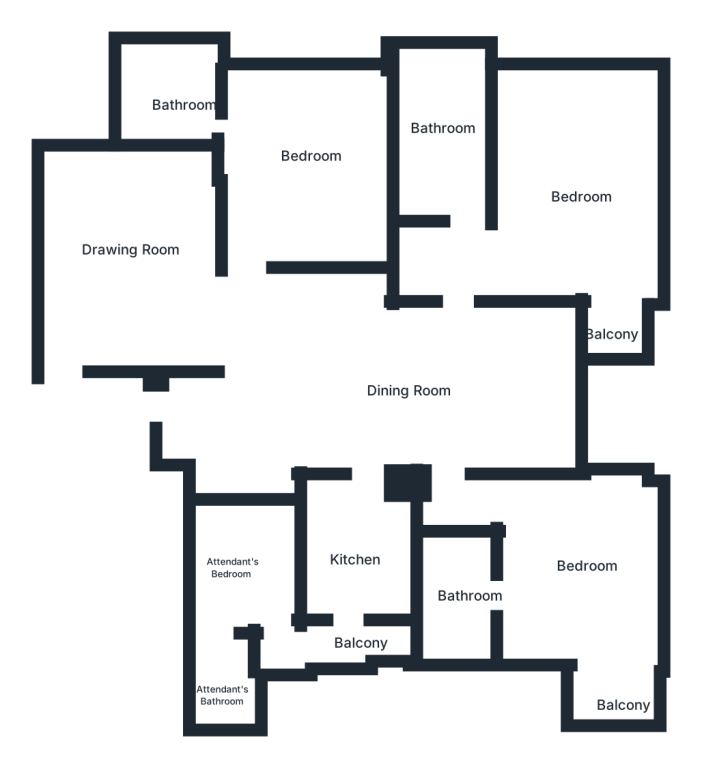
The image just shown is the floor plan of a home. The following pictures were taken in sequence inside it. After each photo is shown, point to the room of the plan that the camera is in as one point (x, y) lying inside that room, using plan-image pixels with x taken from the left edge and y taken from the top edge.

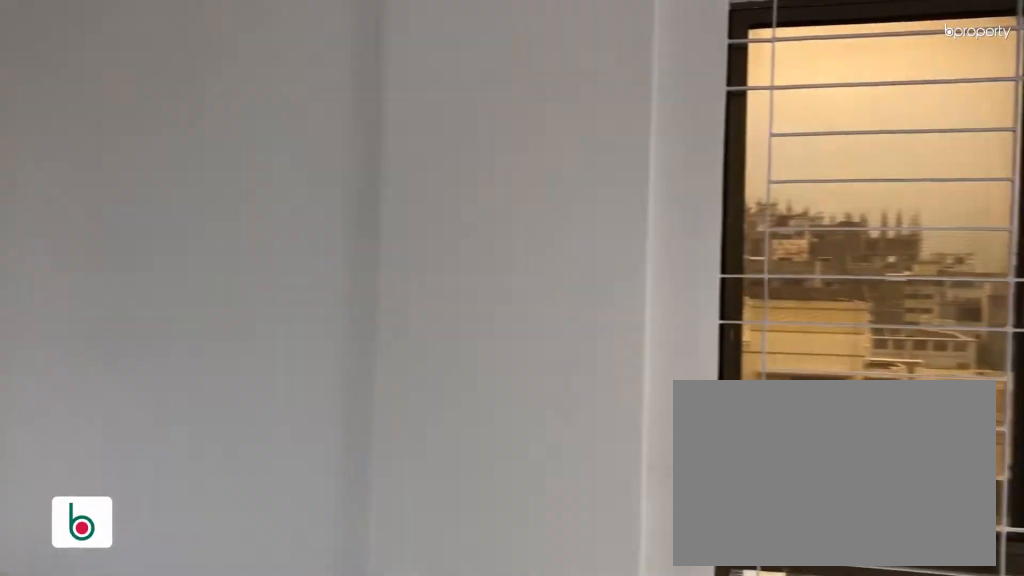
(575, 181)
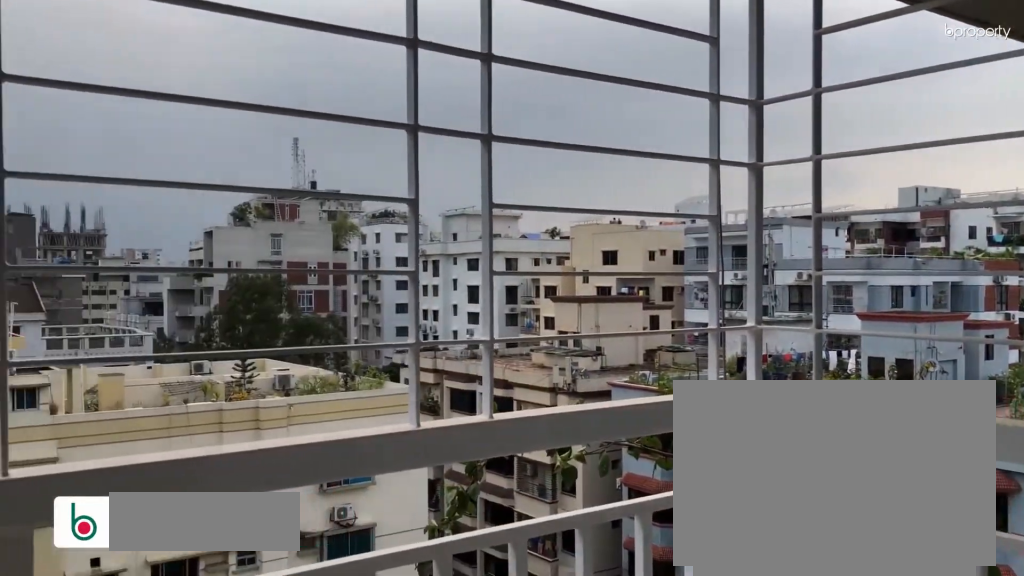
(617, 308)
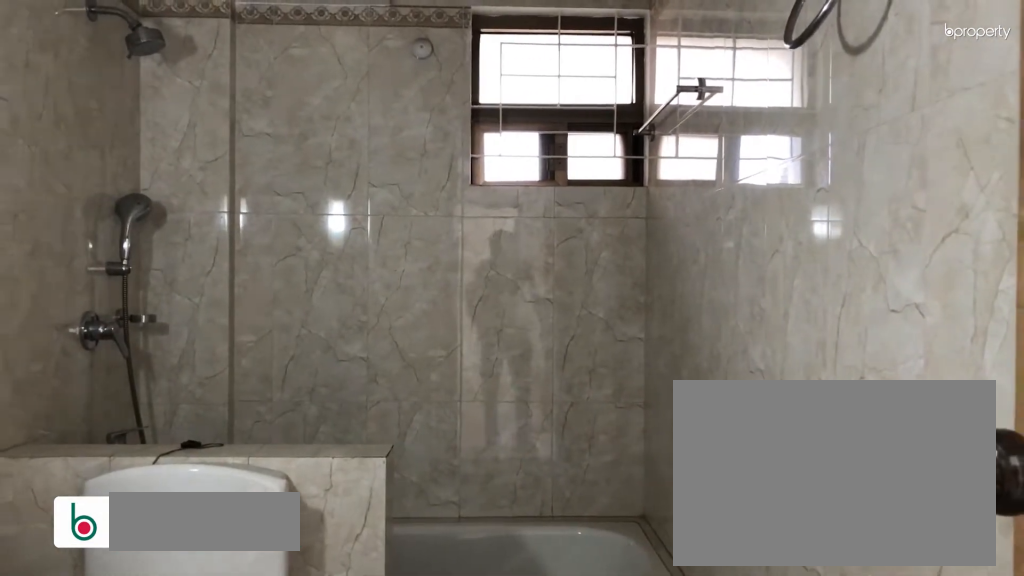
(451, 142)
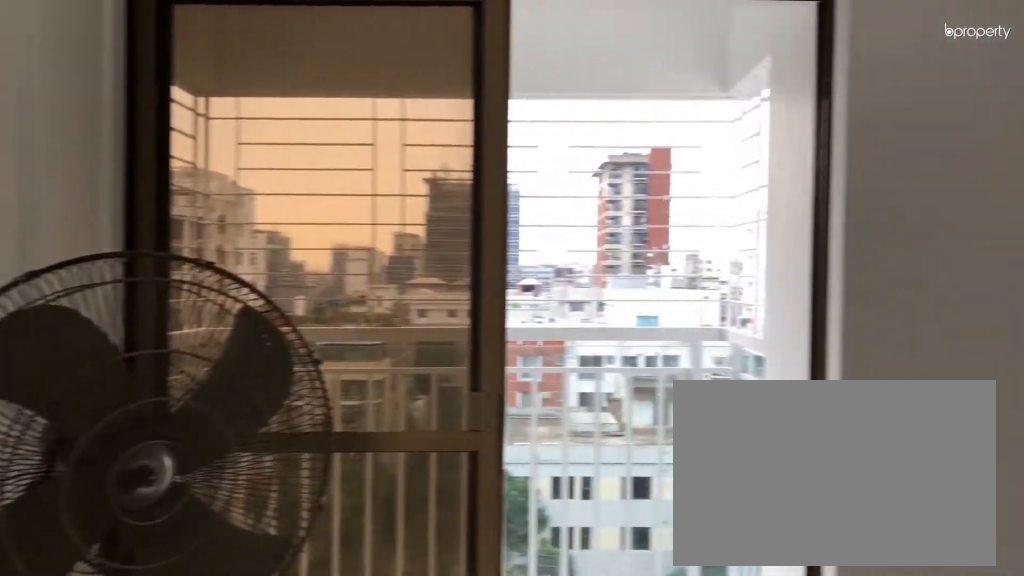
(598, 593)
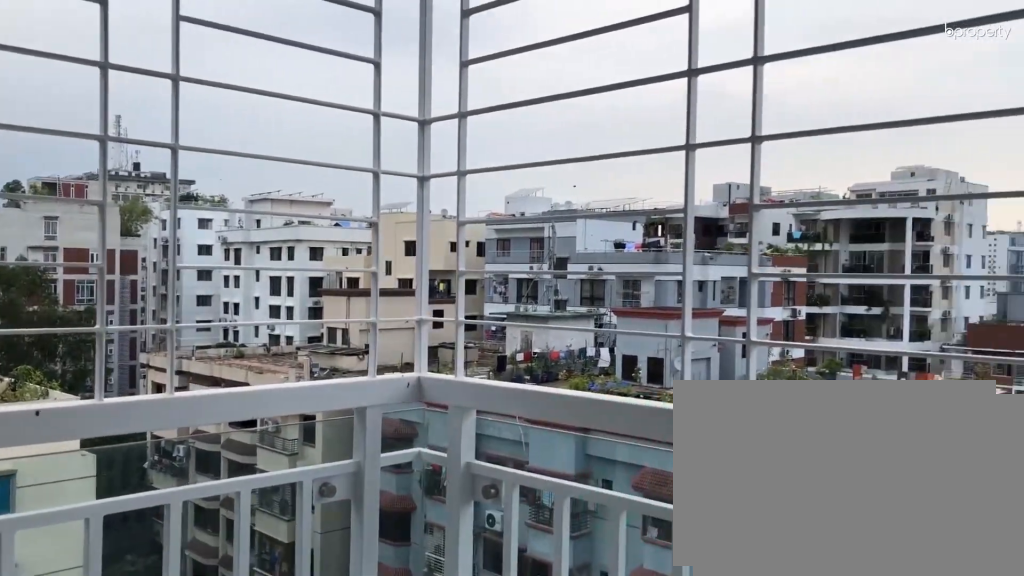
(617, 674)
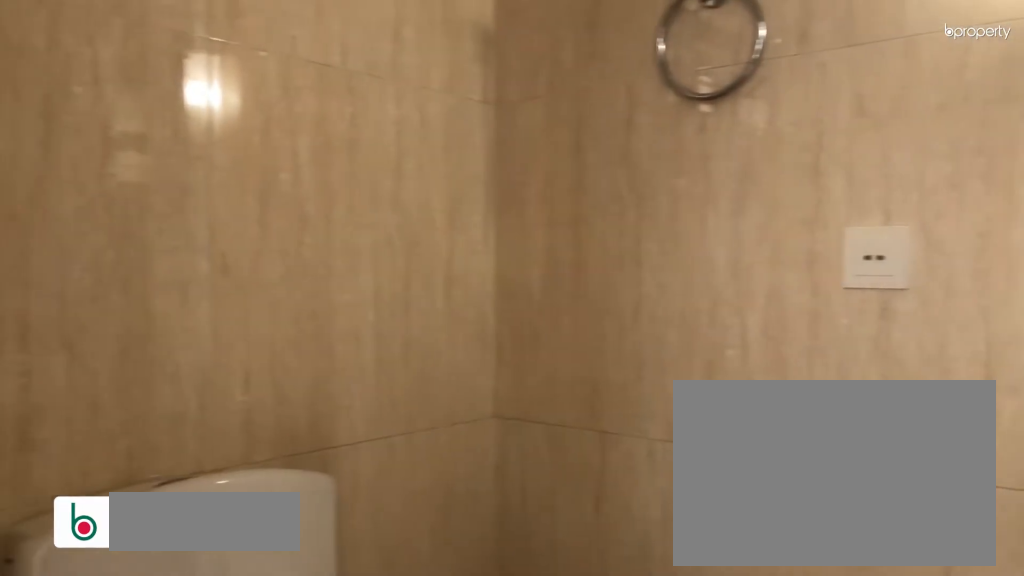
(458, 598)
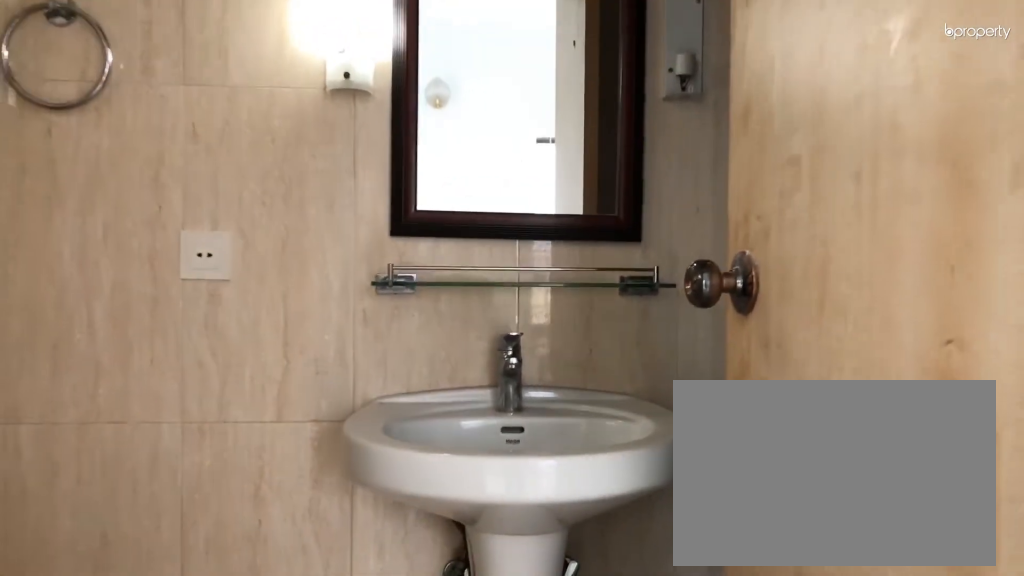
(458, 598)
